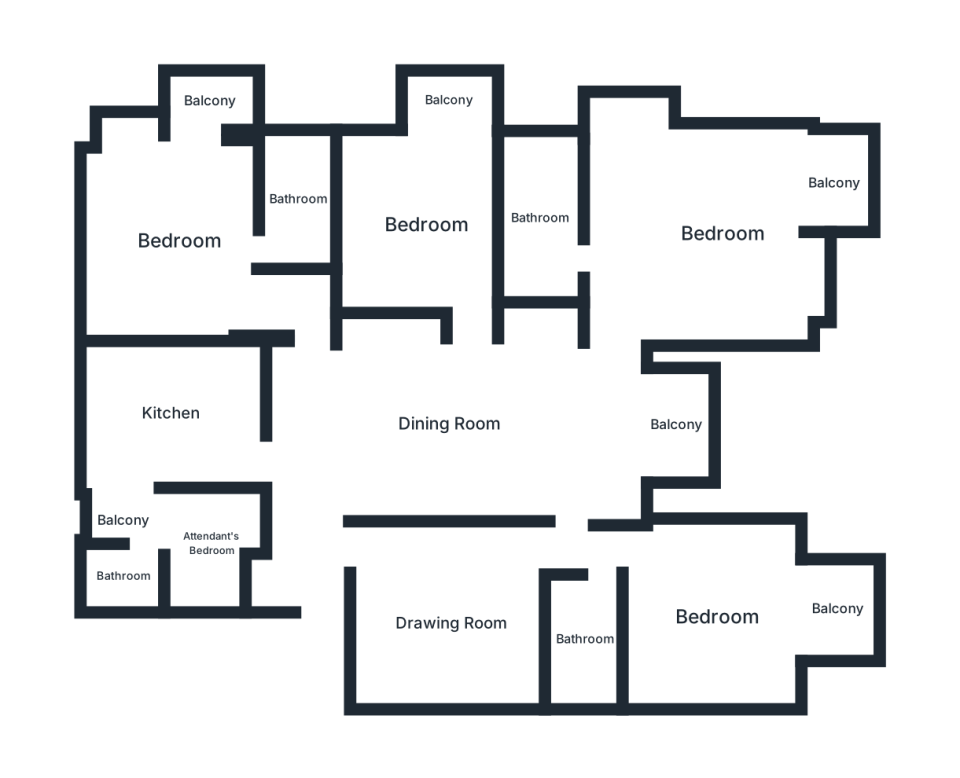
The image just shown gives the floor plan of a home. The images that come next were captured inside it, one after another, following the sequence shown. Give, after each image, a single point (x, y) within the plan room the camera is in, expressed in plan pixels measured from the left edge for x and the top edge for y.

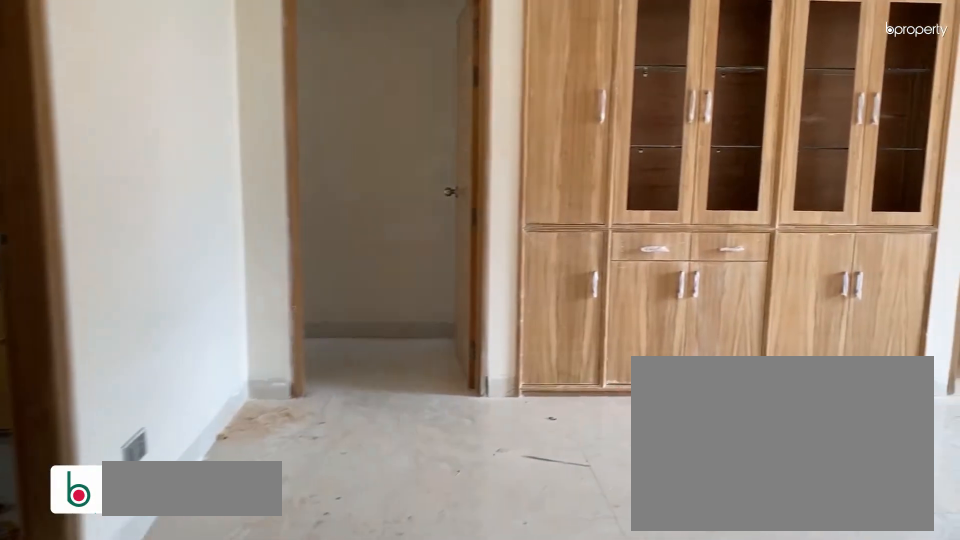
(338, 529)
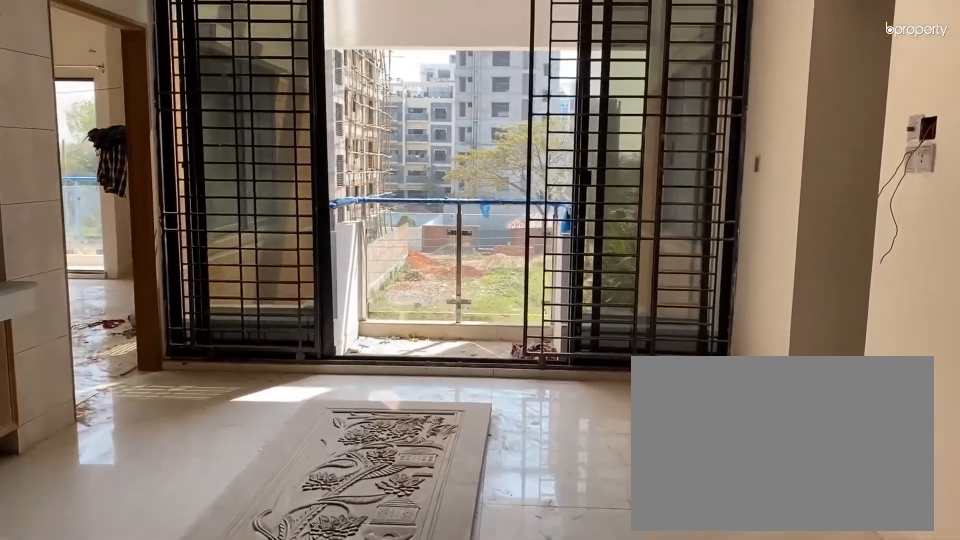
(448, 423)
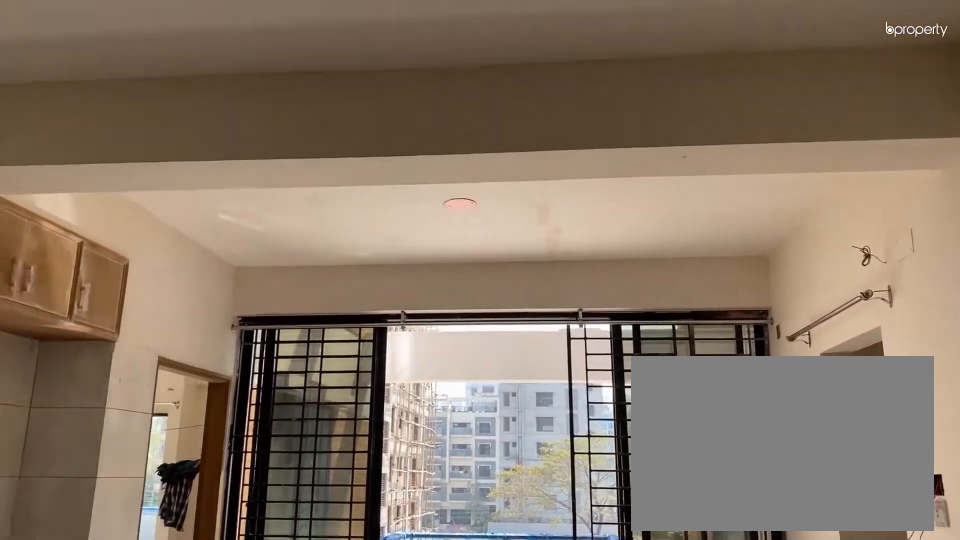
(448, 423)
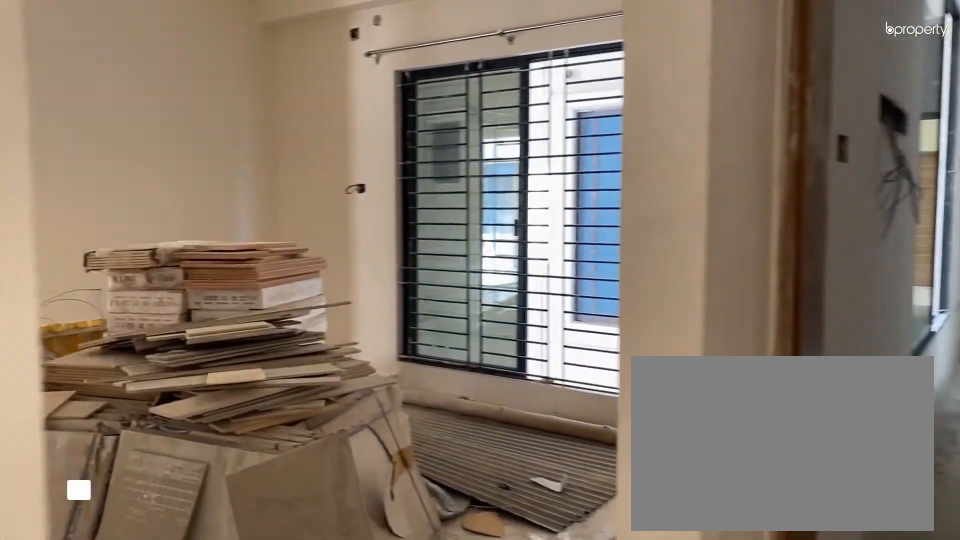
(364, 554)
